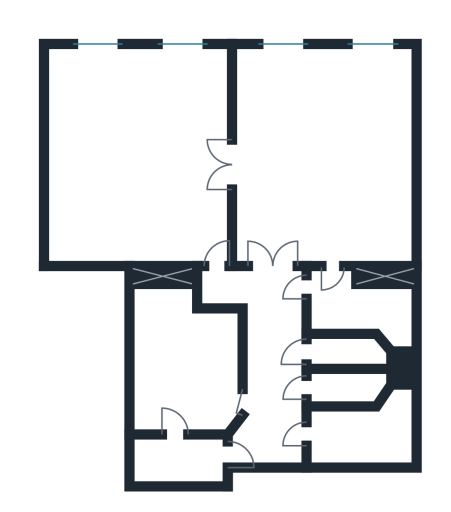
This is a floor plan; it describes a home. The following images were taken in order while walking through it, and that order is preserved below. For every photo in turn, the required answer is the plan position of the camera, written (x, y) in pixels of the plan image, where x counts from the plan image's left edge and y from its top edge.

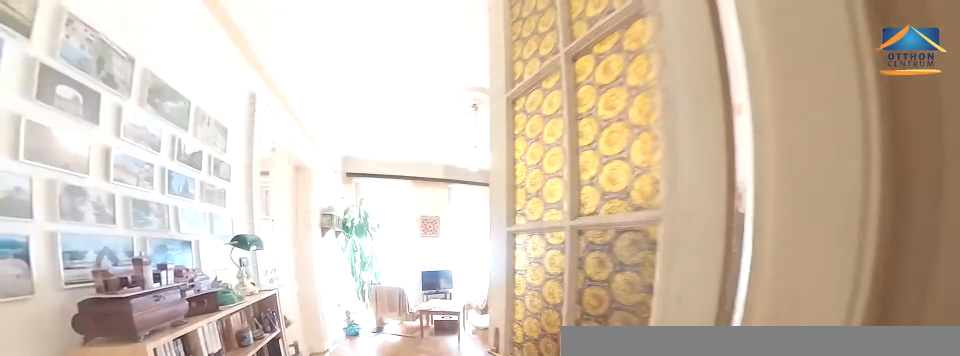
(267, 265)
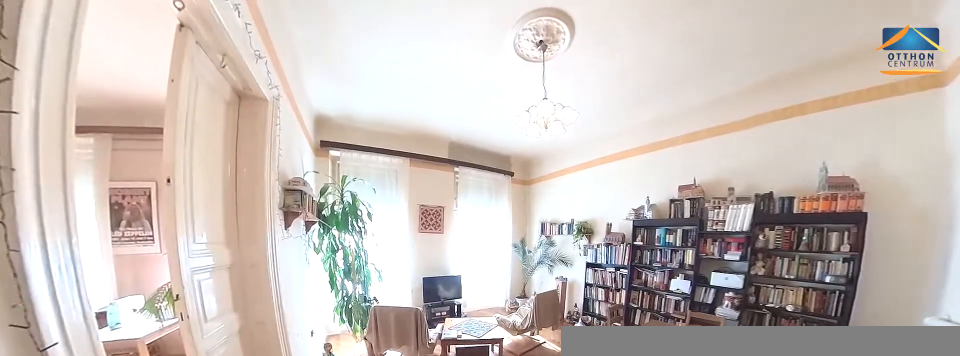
(268, 209)
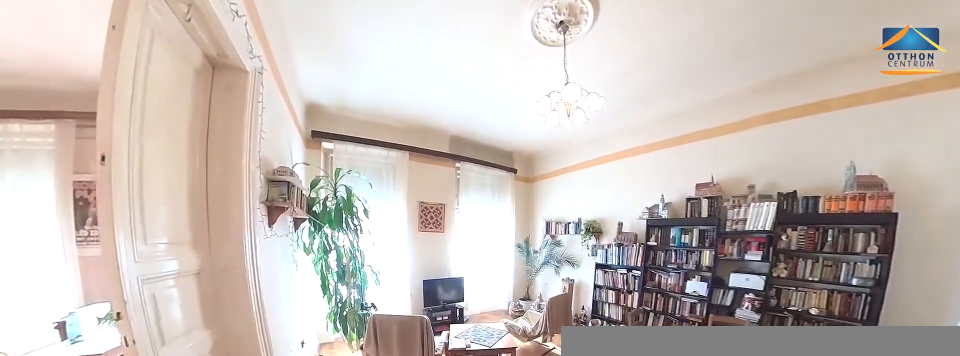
(268, 198)
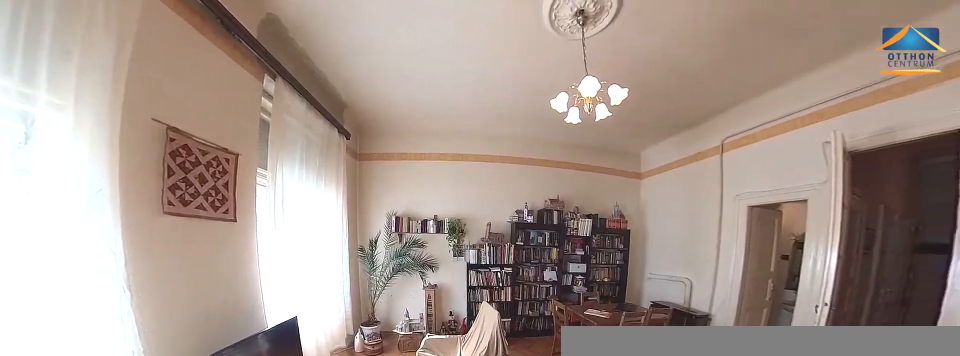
(268, 132)
